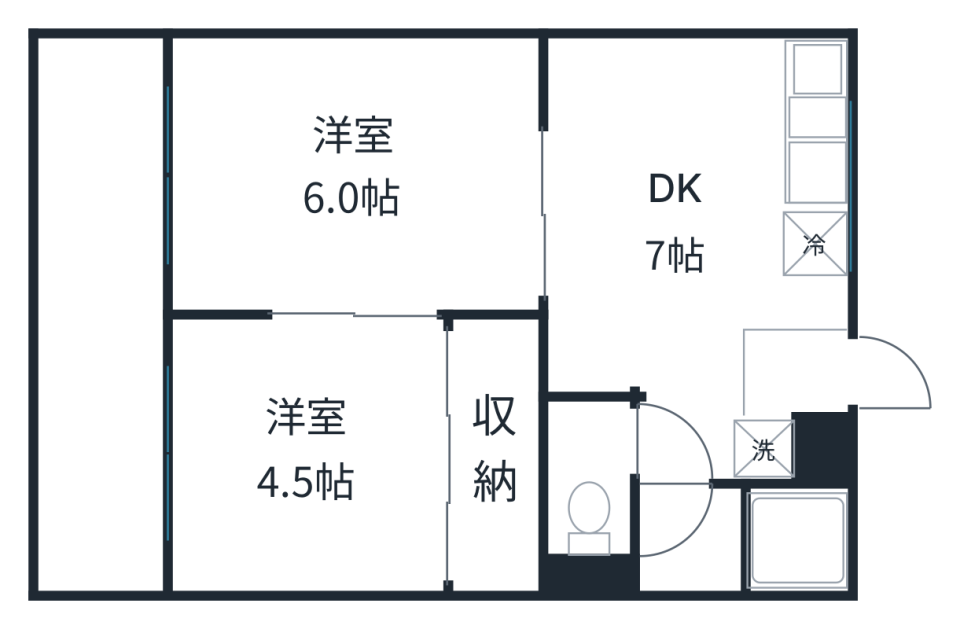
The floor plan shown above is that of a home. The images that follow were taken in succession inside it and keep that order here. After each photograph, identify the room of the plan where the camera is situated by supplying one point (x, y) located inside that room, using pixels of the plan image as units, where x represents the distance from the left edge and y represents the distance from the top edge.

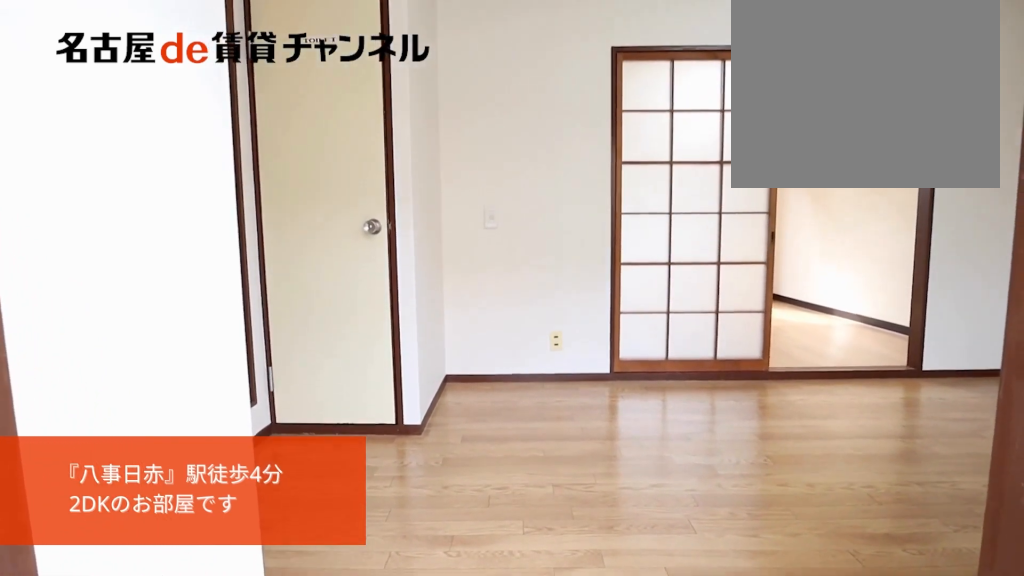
(798, 378)
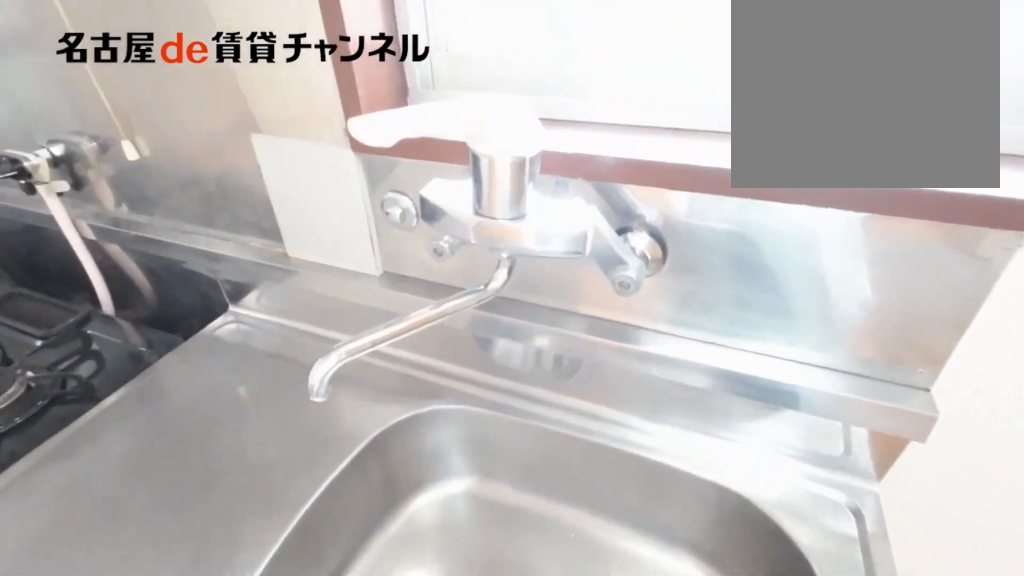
(812, 161)
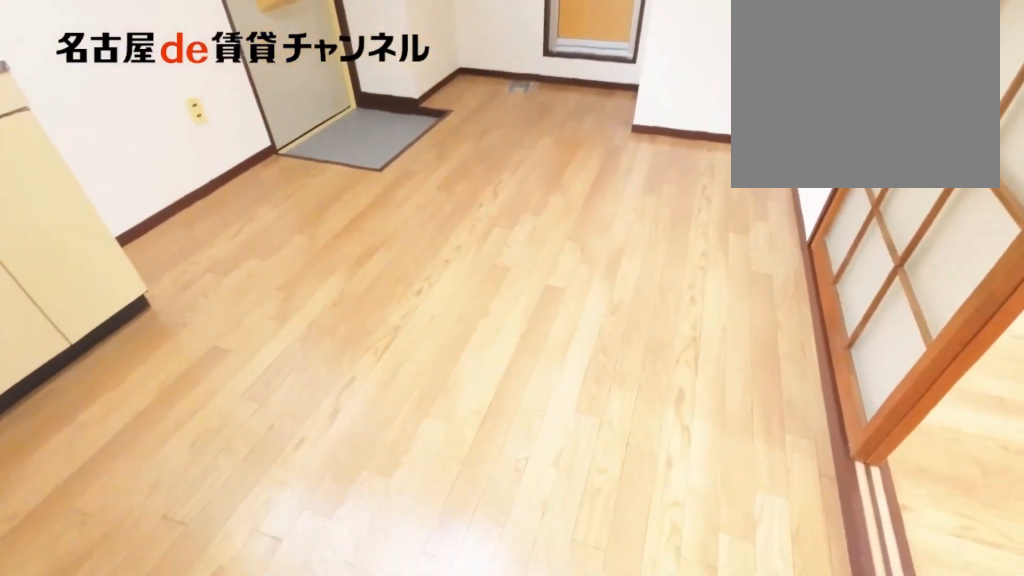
(710, 252)
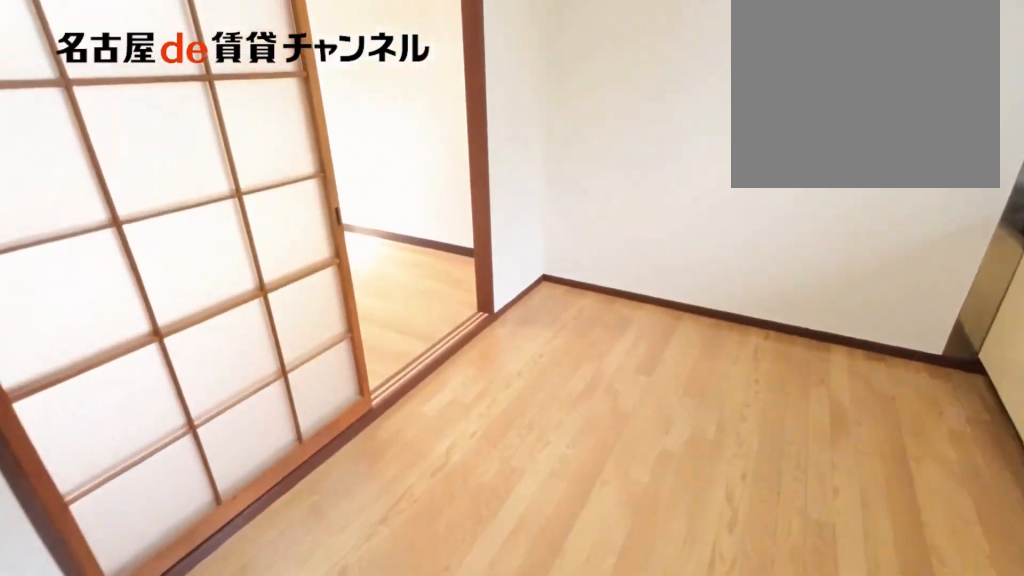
(711, 252)
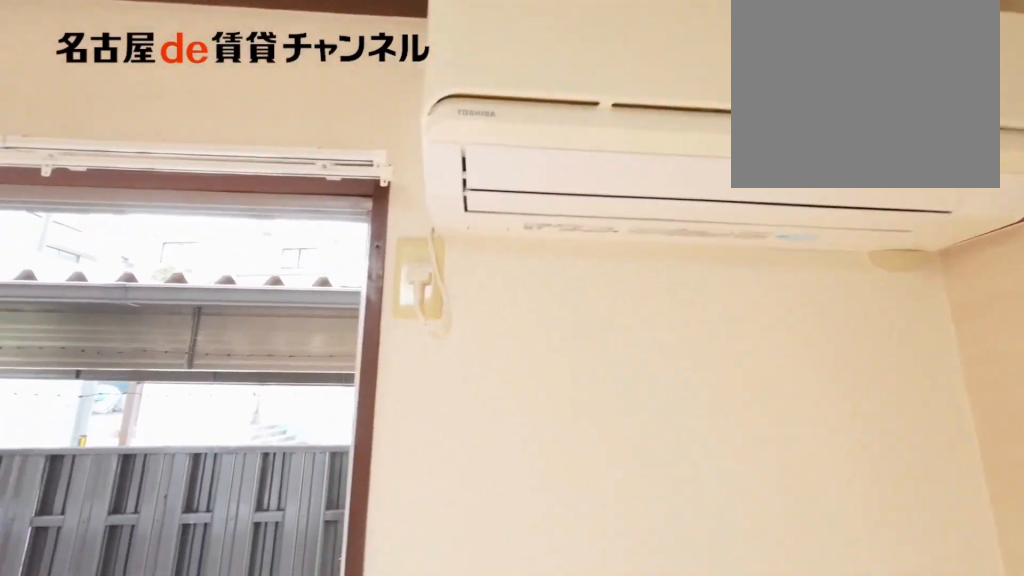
(355, 176)
